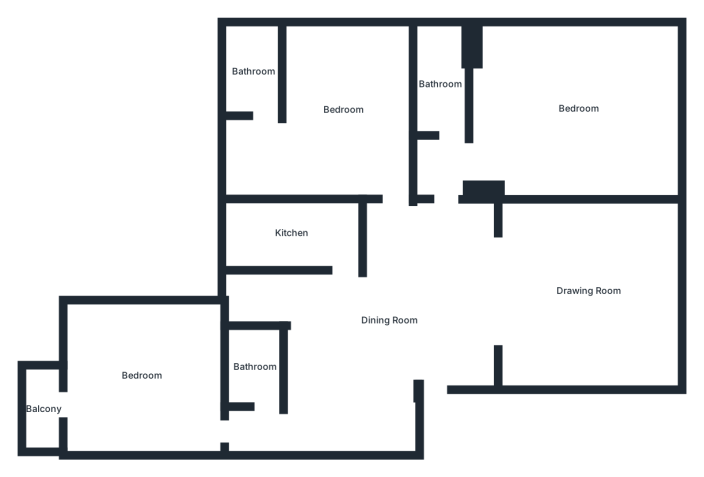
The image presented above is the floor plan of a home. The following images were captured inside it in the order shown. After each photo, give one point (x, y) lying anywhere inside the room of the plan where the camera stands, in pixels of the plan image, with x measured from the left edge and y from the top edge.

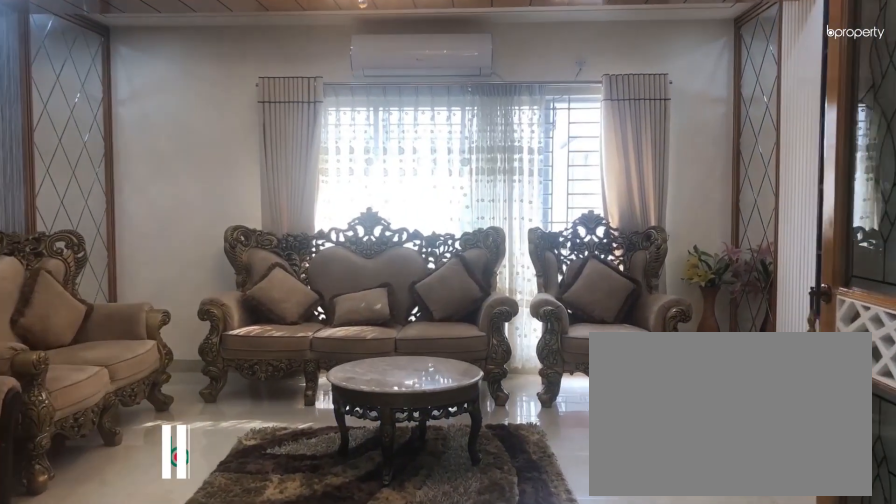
(588, 289)
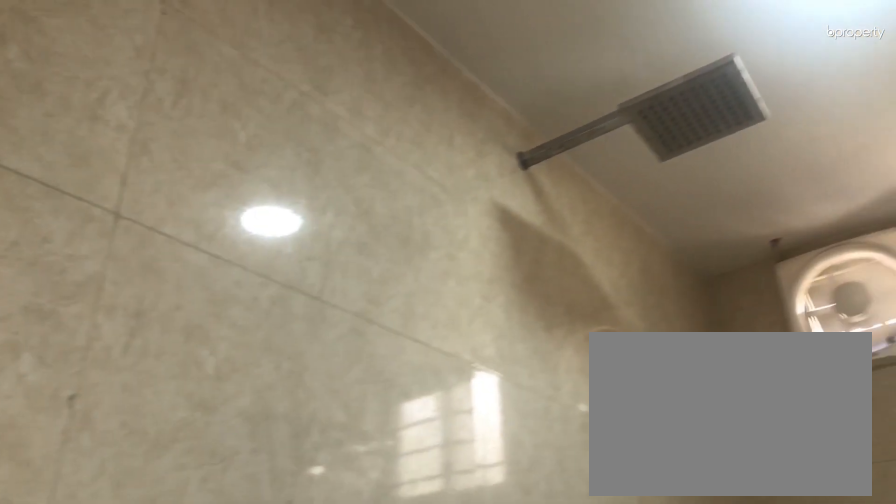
(253, 72)
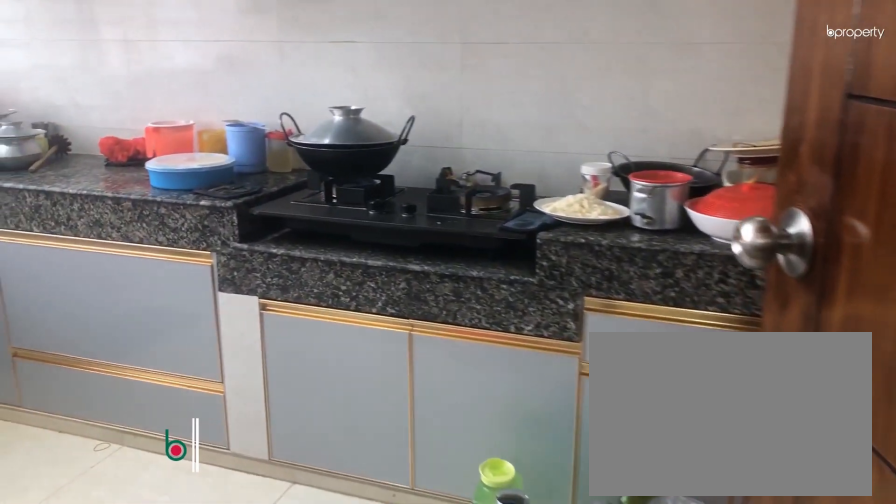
(288, 234)
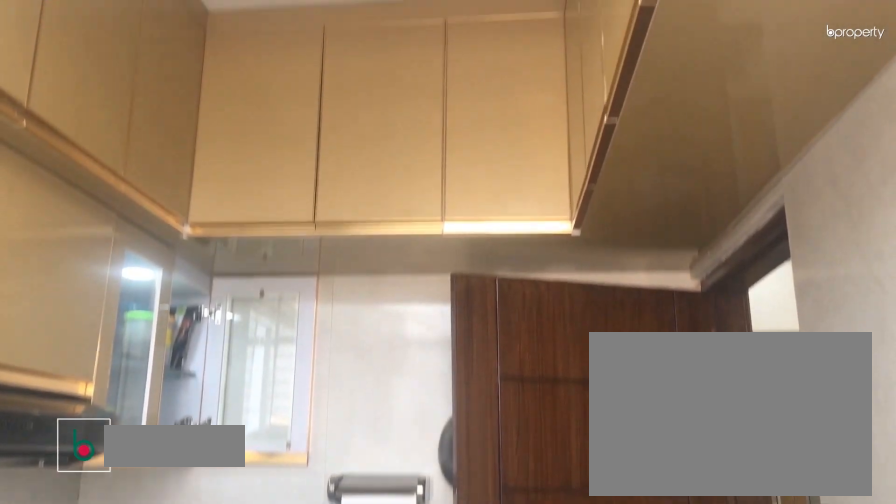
(288, 234)
